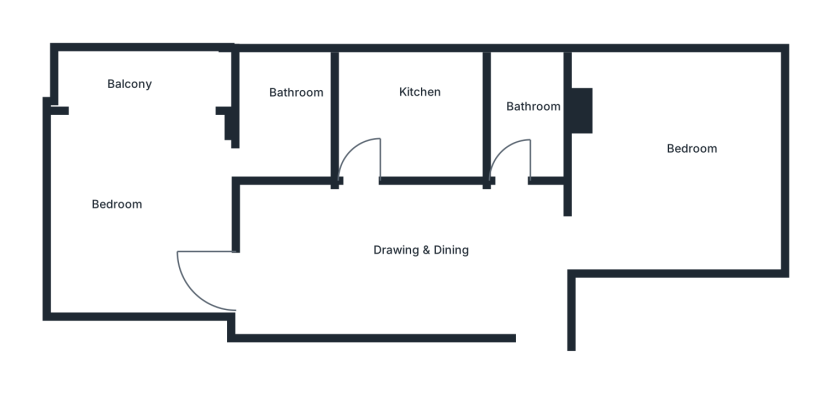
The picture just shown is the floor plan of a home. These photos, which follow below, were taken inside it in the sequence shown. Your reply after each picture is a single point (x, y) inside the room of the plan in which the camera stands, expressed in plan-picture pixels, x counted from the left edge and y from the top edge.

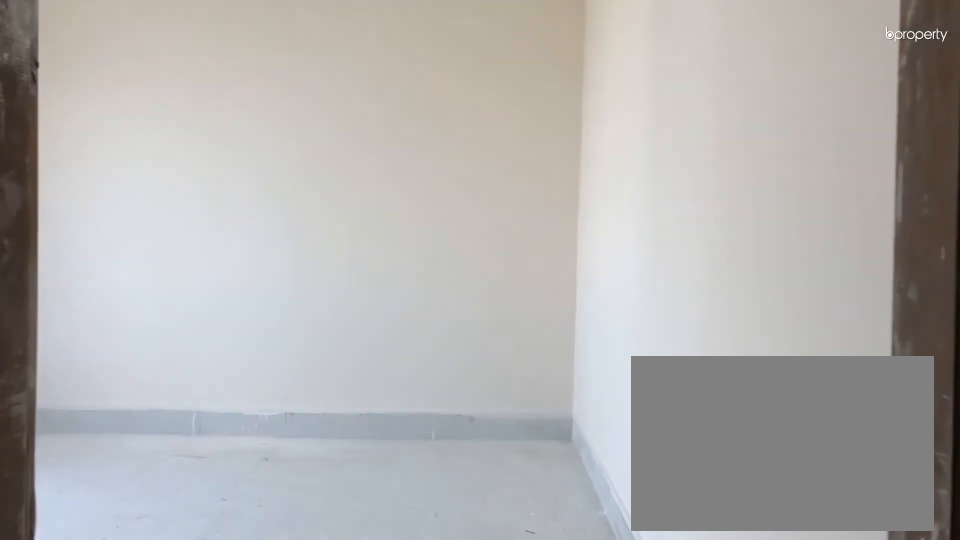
(625, 218)
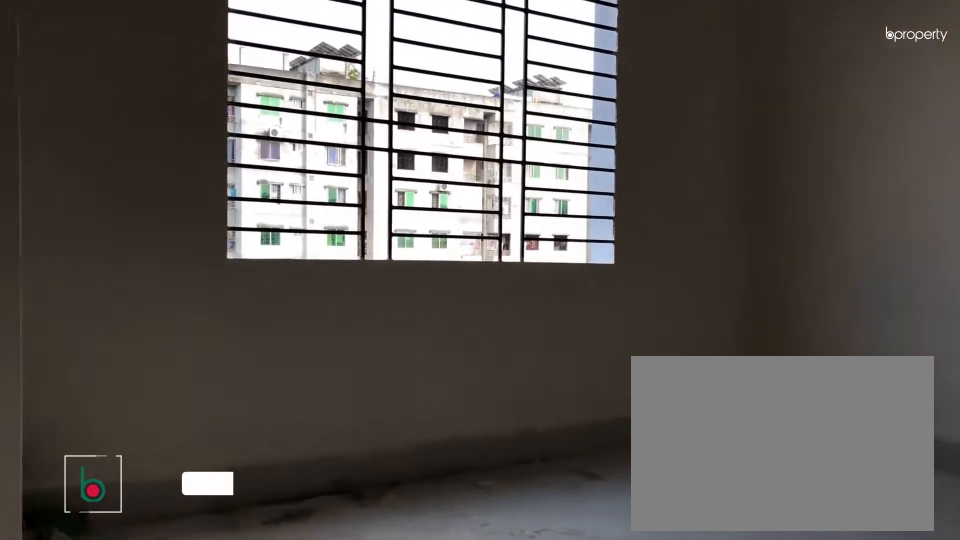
(669, 171)
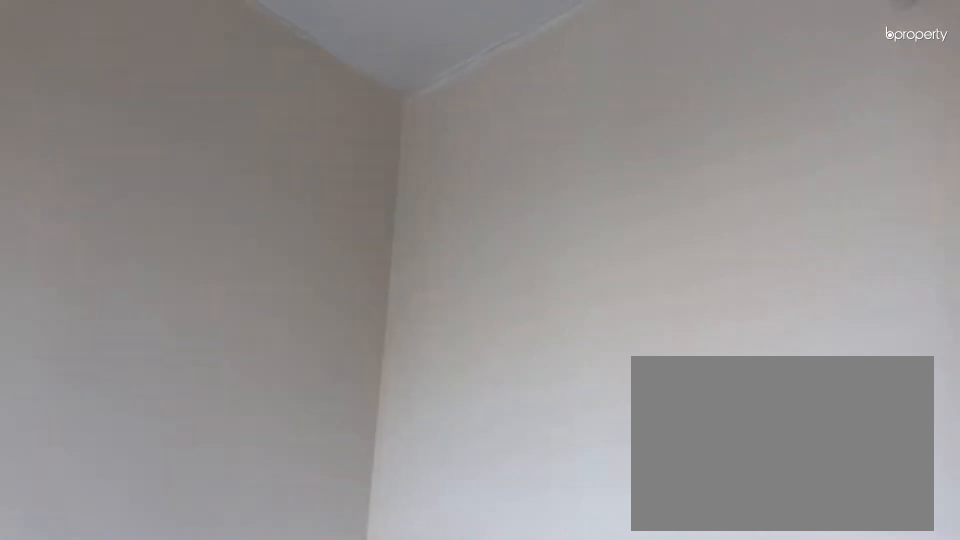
(669, 171)
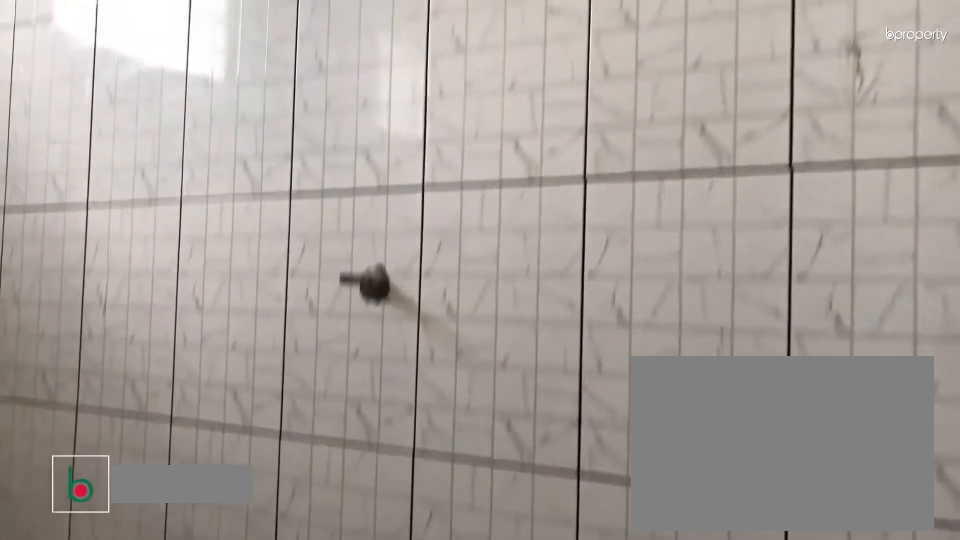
(518, 125)
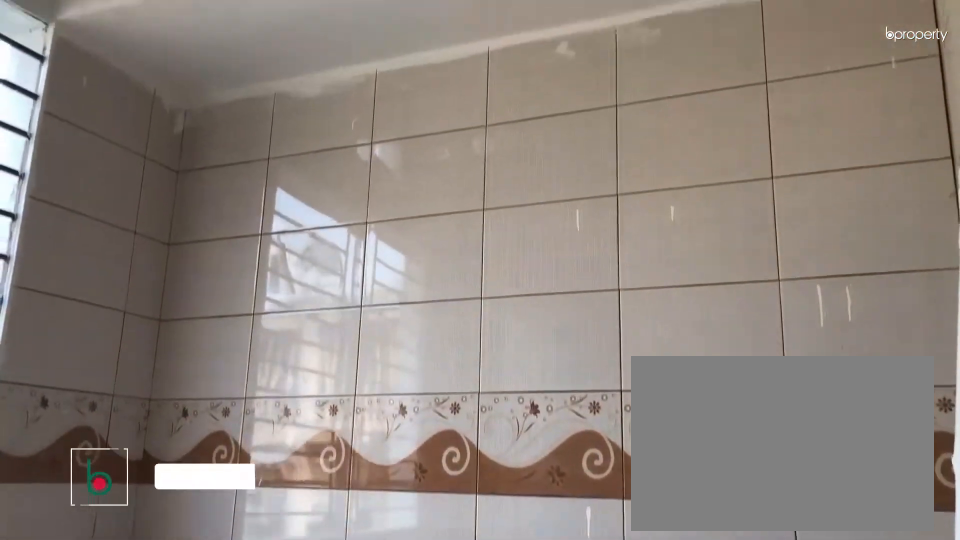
(407, 121)
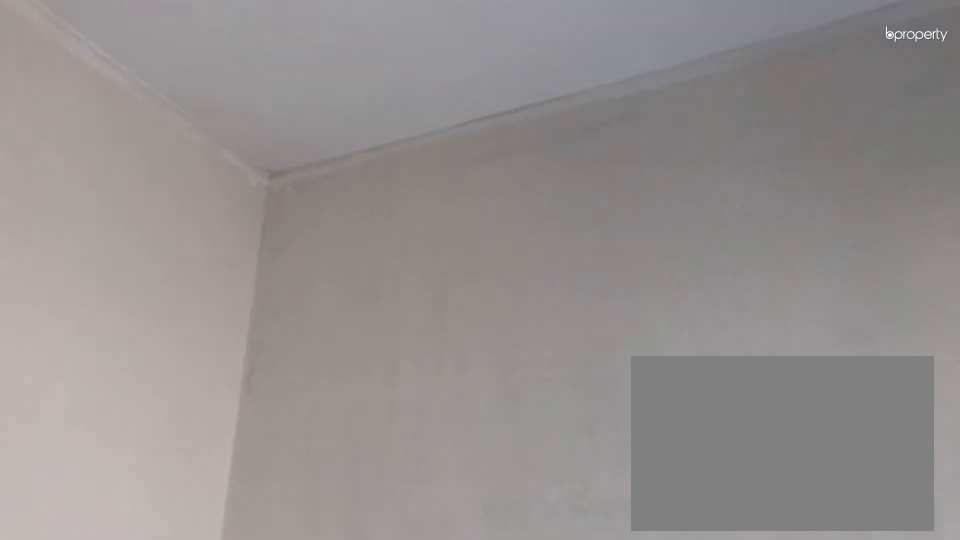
(147, 171)
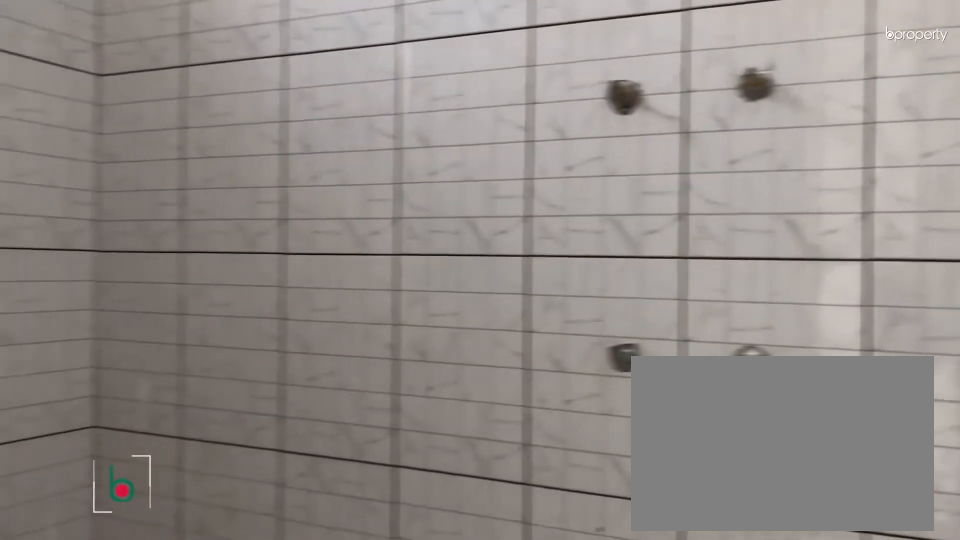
(294, 120)
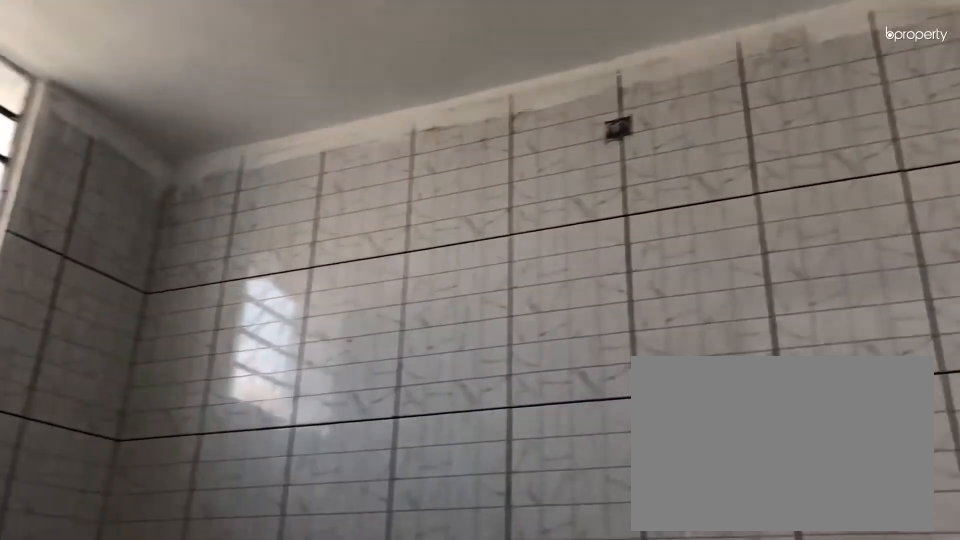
(294, 120)
